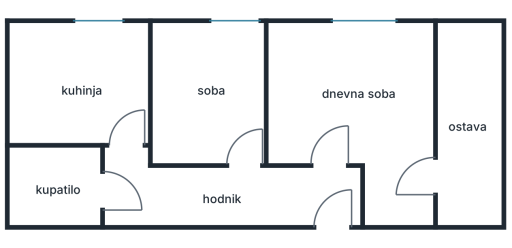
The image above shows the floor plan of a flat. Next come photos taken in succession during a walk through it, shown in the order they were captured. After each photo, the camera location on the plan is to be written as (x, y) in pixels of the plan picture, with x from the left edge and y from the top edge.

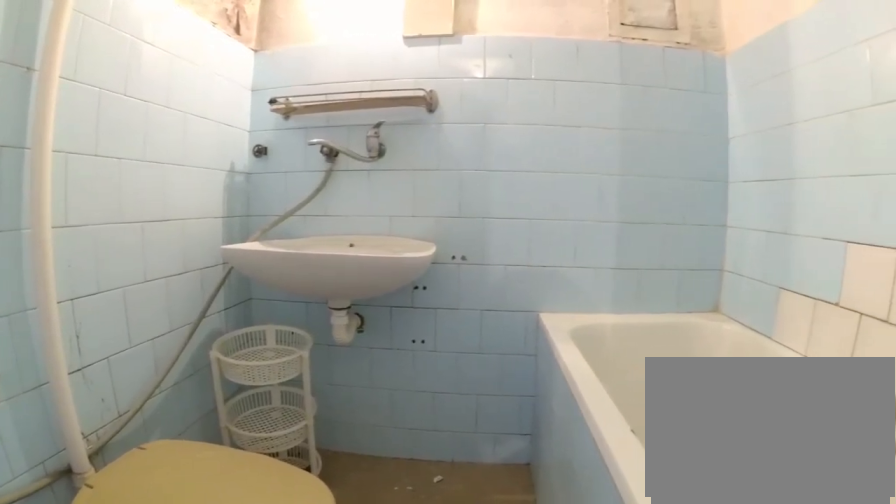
(100, 179)
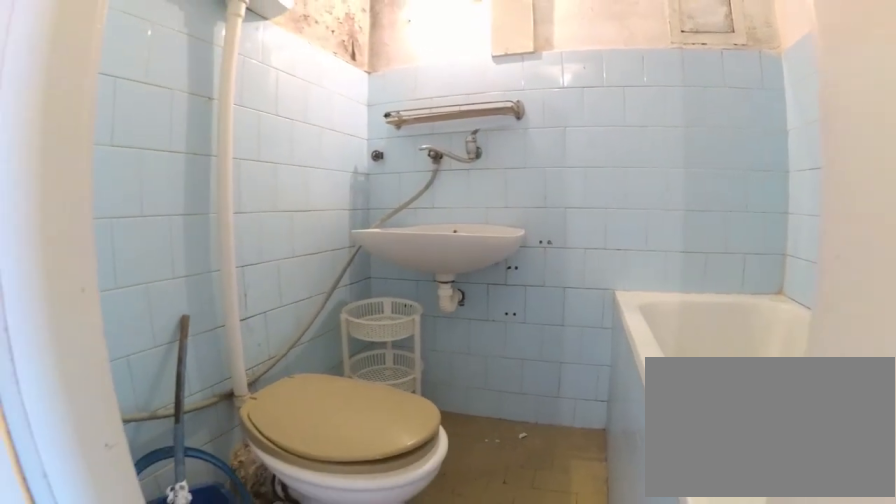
(107, 177)
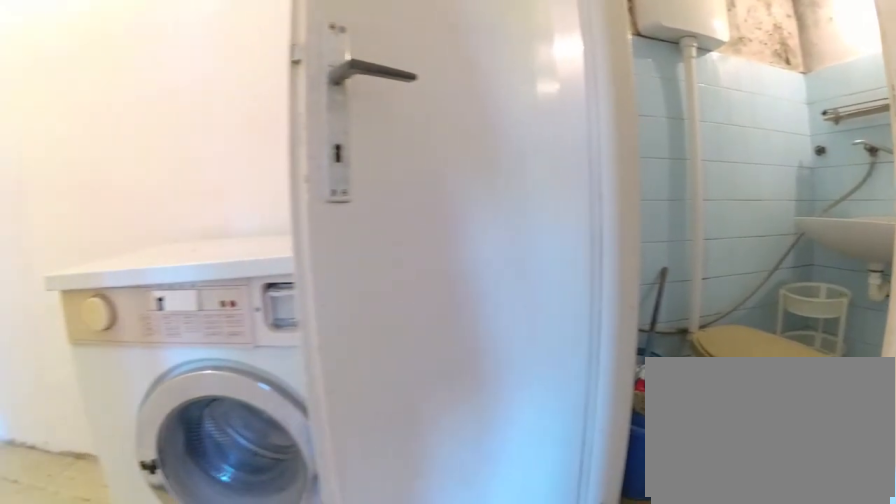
(123, 170)
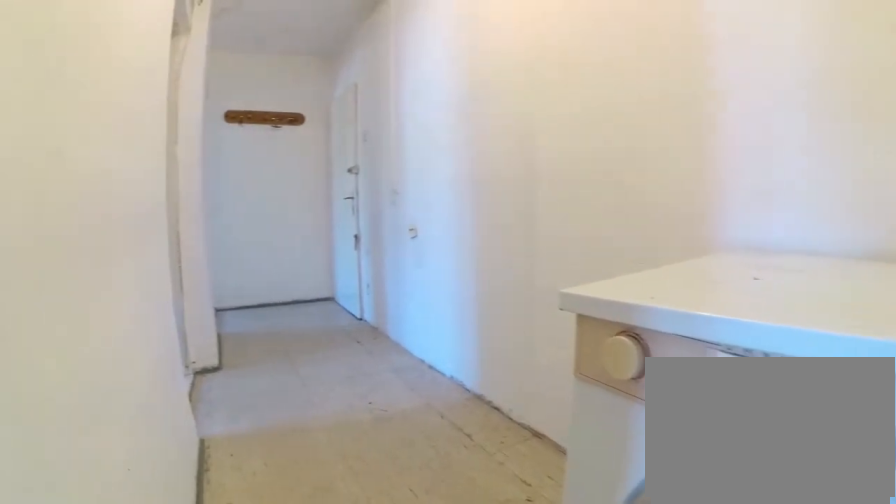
(116, 190)
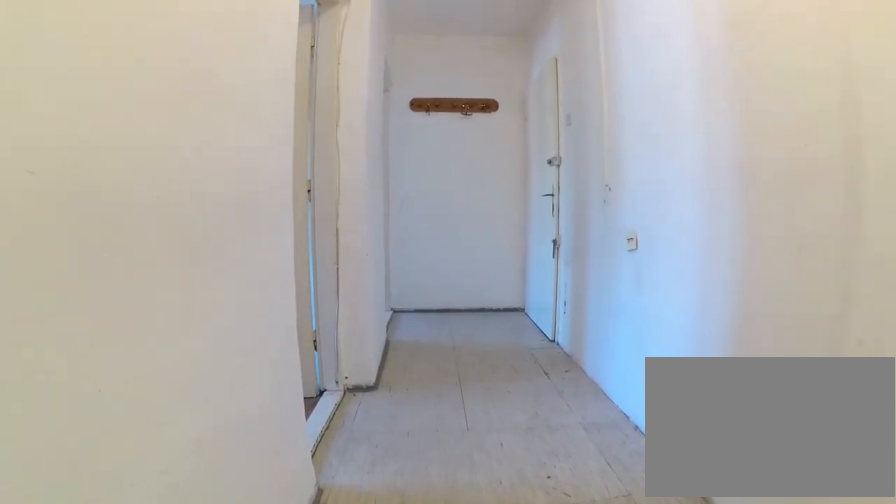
(148, 196)
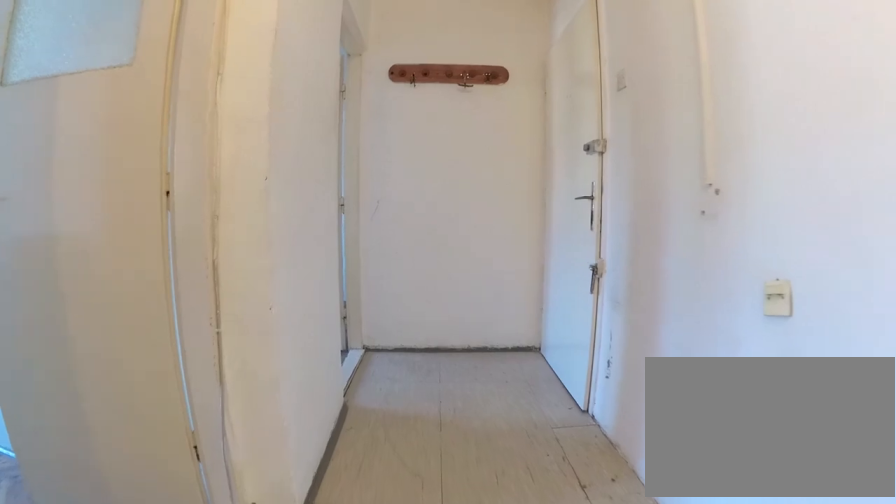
(203, 196)
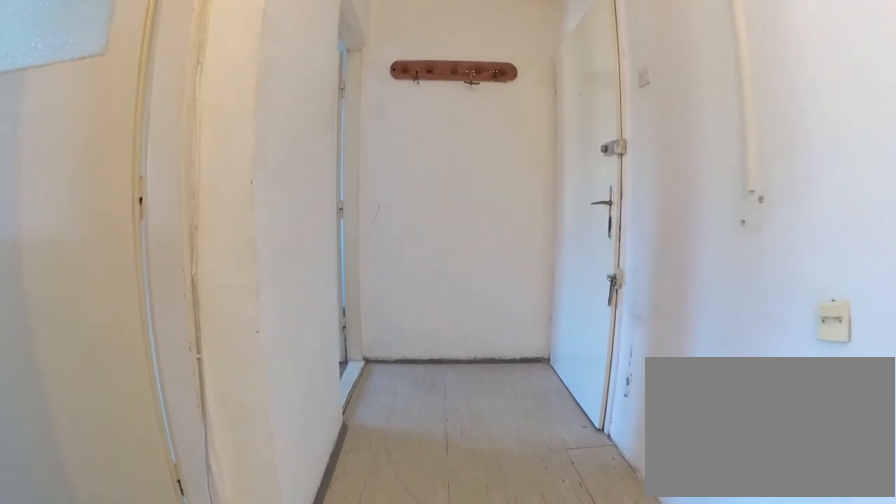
(214, 195)
